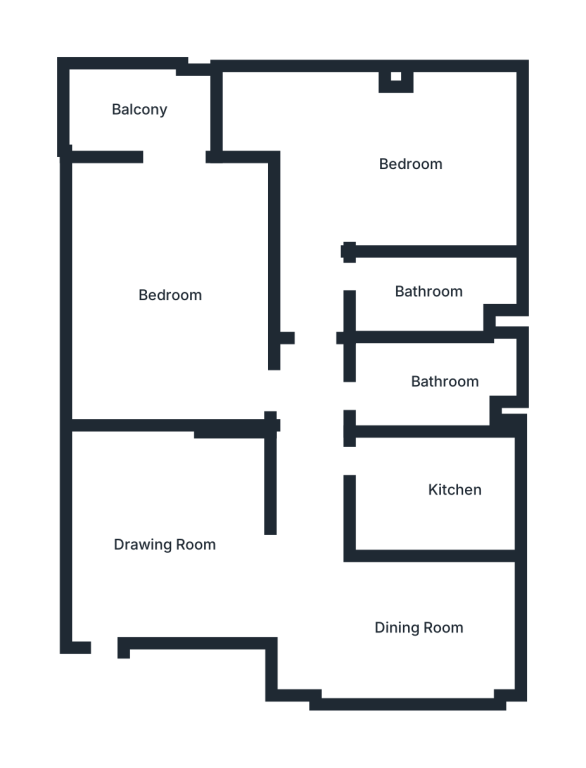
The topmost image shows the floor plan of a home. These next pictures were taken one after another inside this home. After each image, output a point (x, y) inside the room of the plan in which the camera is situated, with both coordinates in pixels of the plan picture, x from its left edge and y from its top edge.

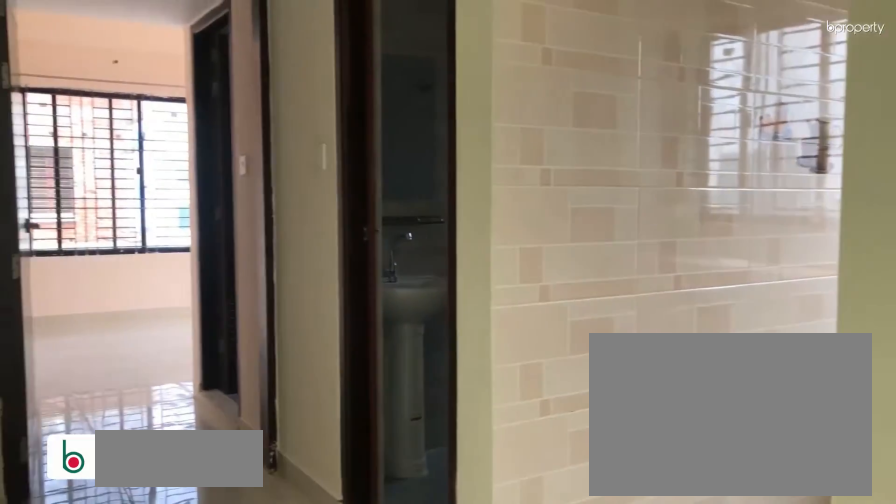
(425, 637)
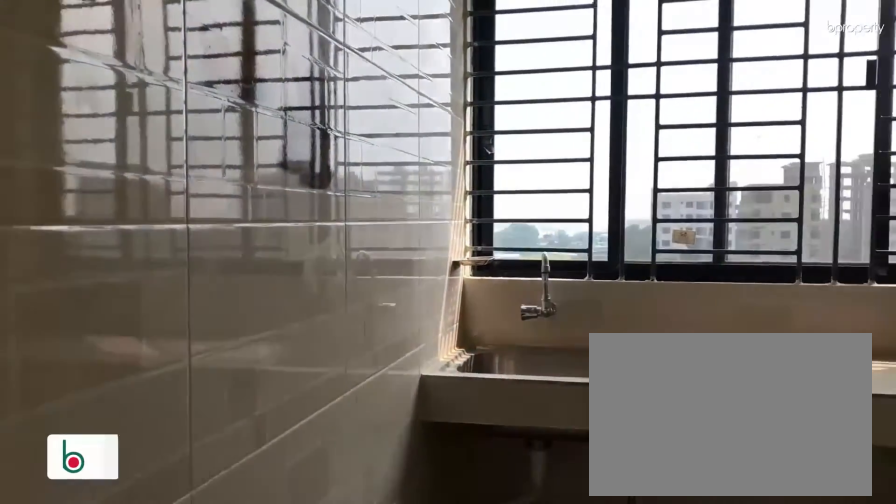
(439, 491)
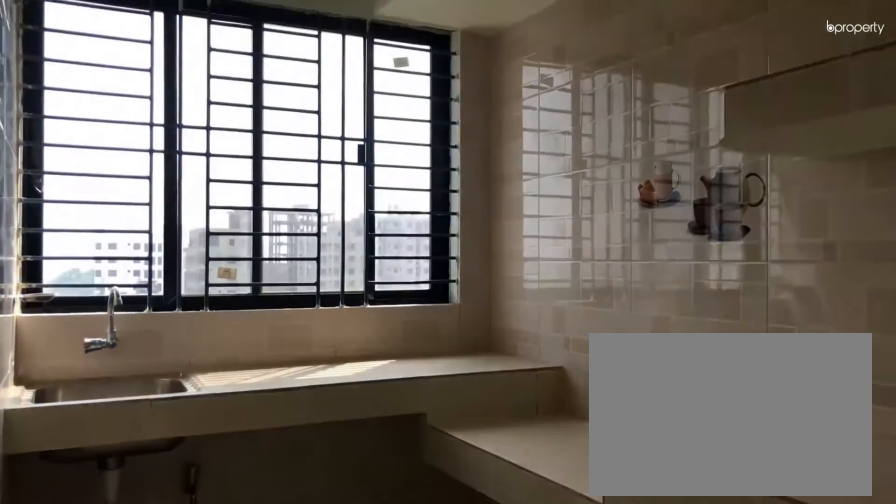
(432, 486)
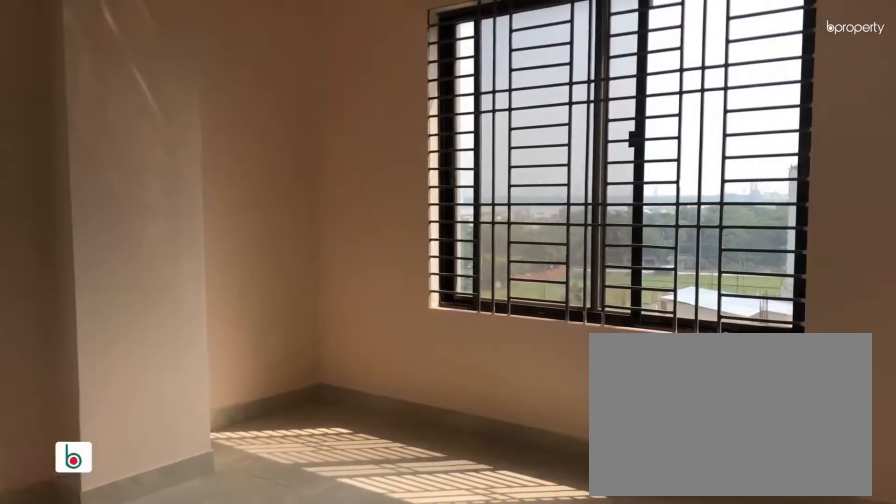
(397, 165)
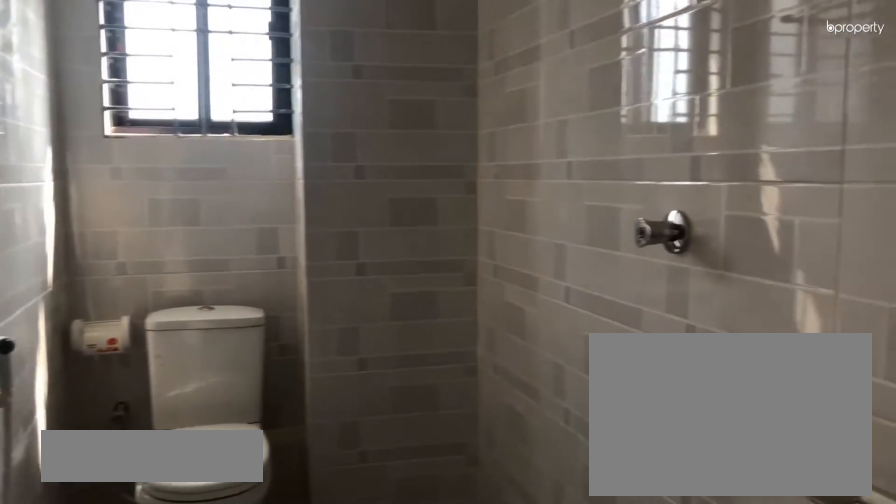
(426, 291)
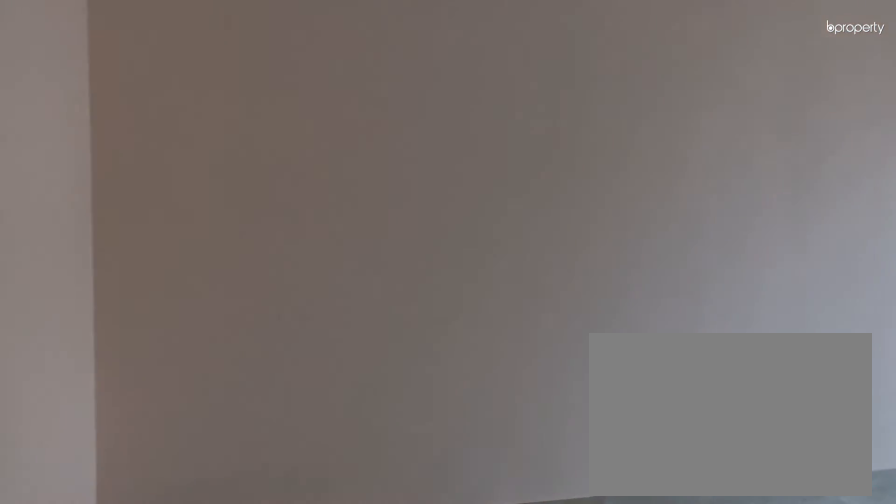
(171, 271)
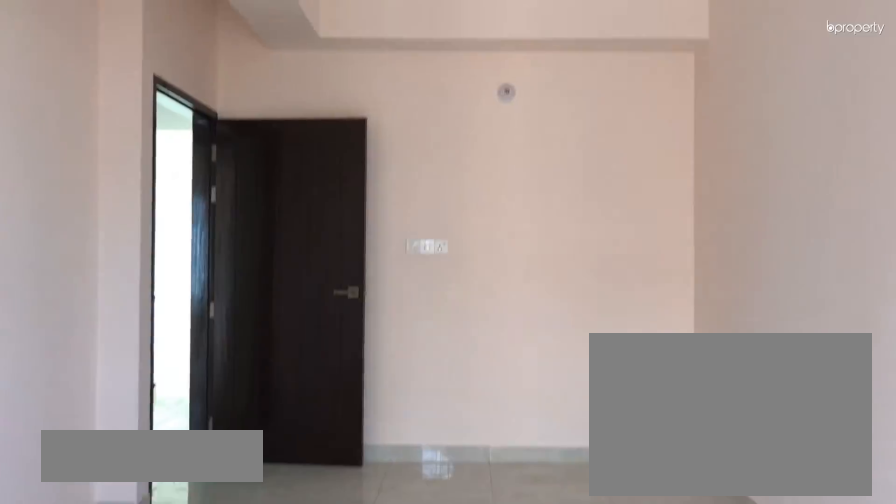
(171, 261)
